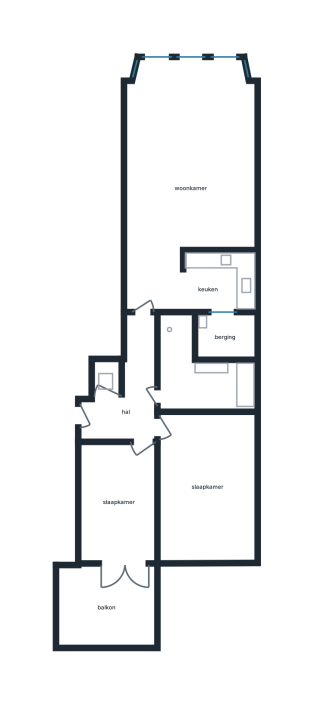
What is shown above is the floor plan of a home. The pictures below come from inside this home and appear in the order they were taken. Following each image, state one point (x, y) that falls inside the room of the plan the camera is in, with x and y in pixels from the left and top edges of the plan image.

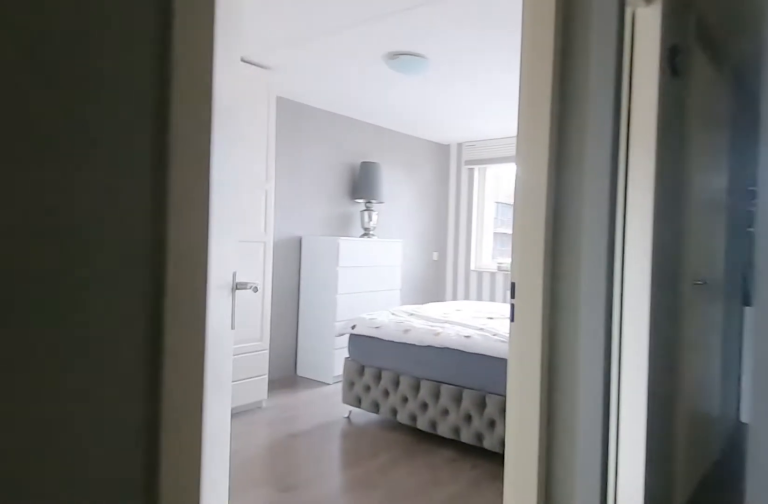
(130, 390)
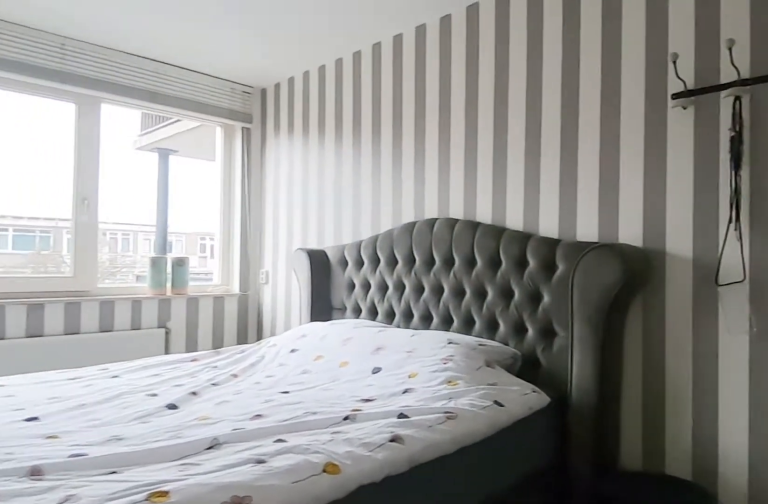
(206, 487)
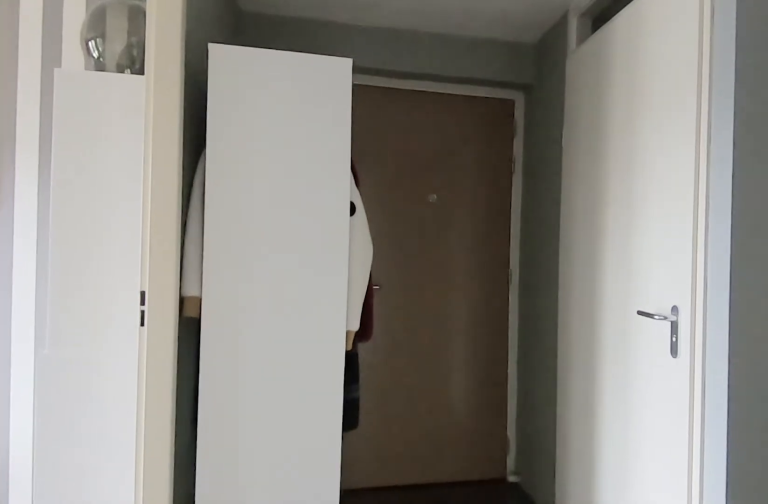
(130, 391)
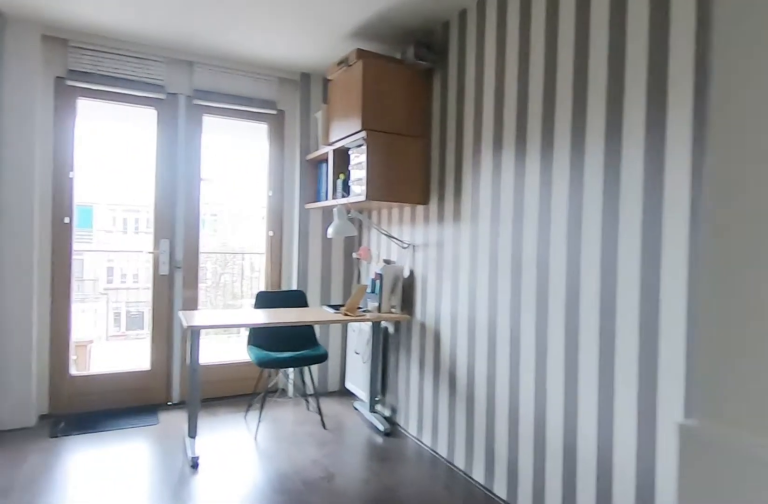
(120, 503)
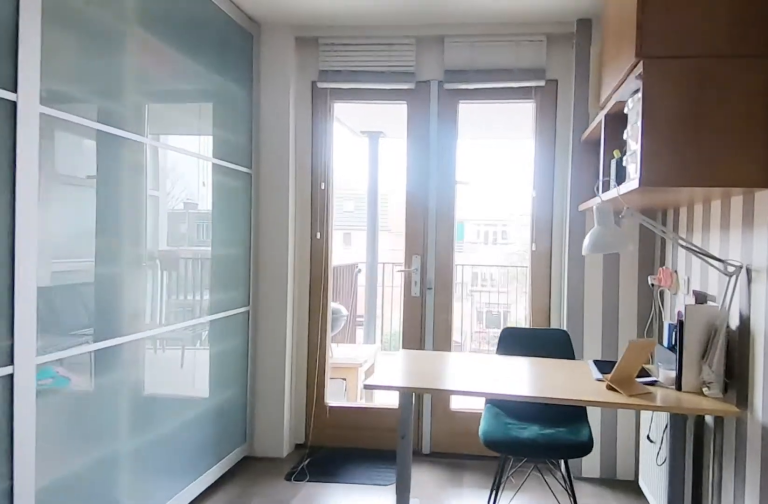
(120, 503)
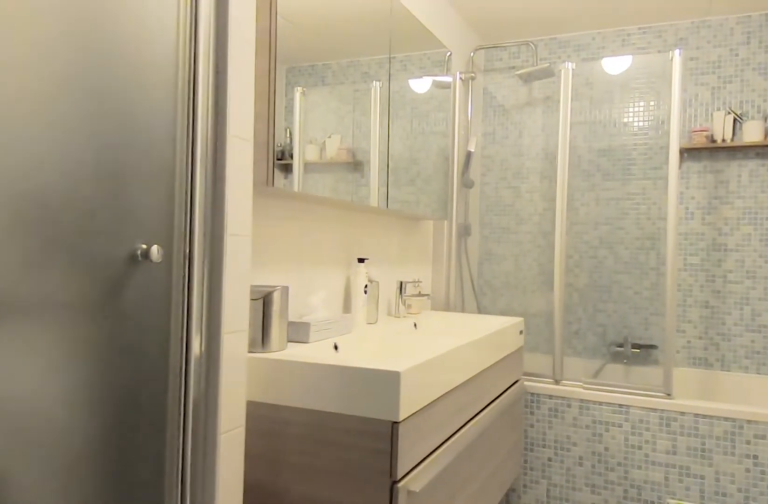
(198, 373)
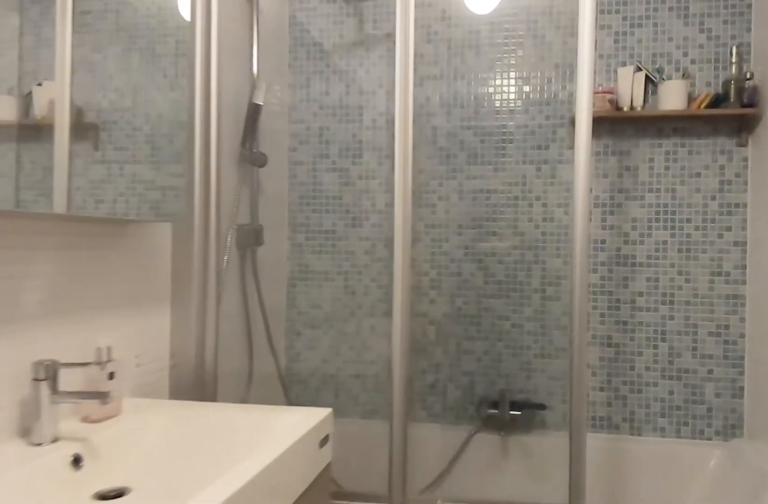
(198, 373)
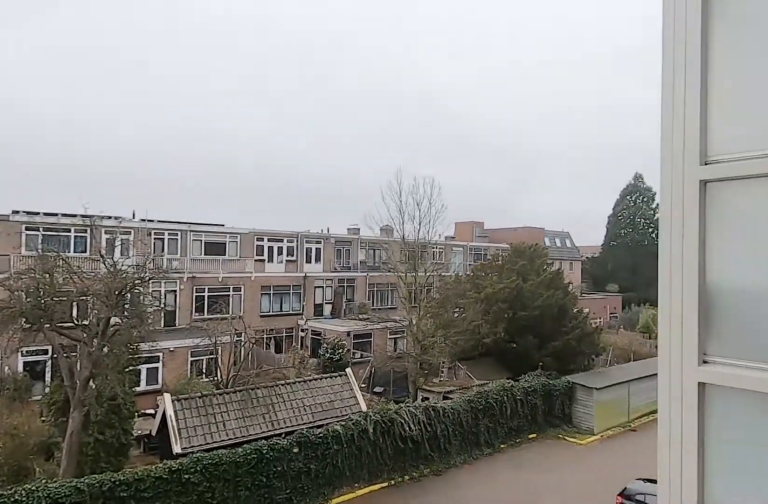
(111, 606)
